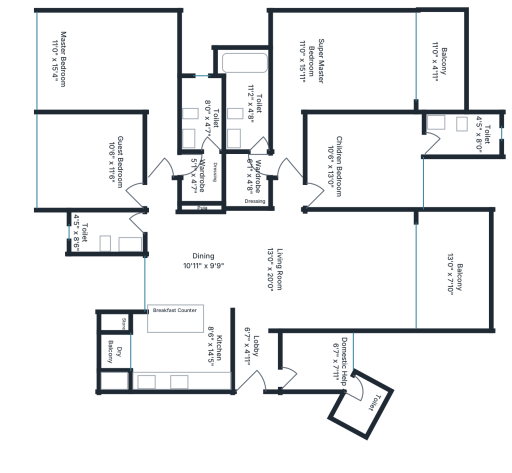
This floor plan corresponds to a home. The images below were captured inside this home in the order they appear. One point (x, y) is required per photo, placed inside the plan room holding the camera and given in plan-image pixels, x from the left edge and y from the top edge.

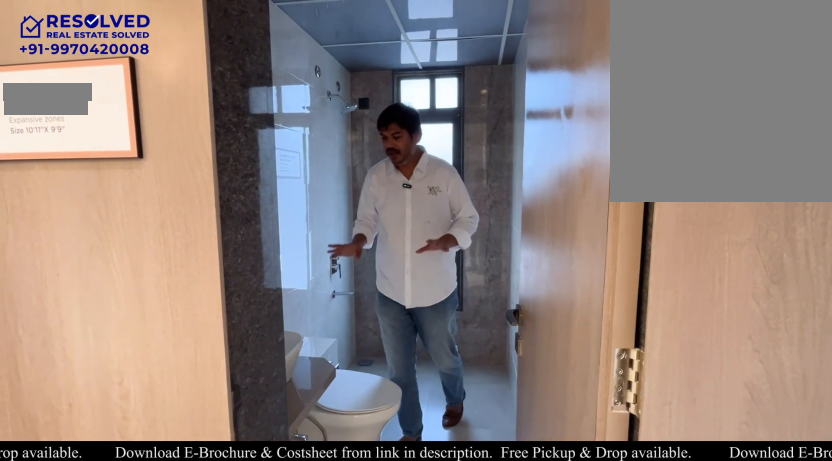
(106, 232)
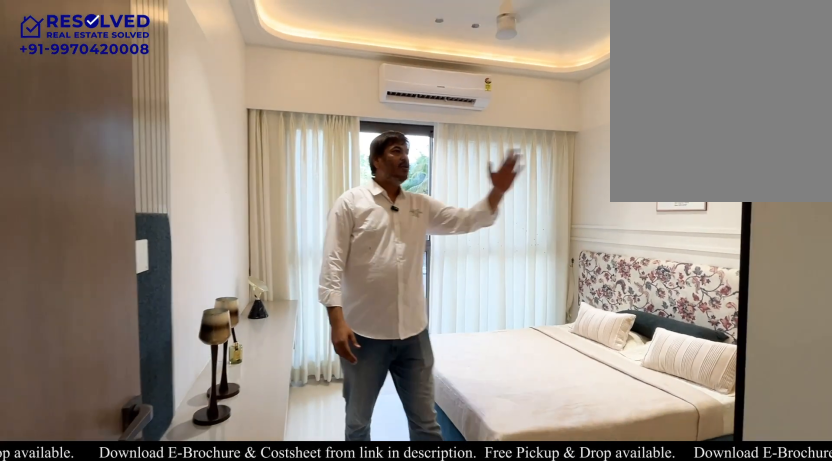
(93, 161)
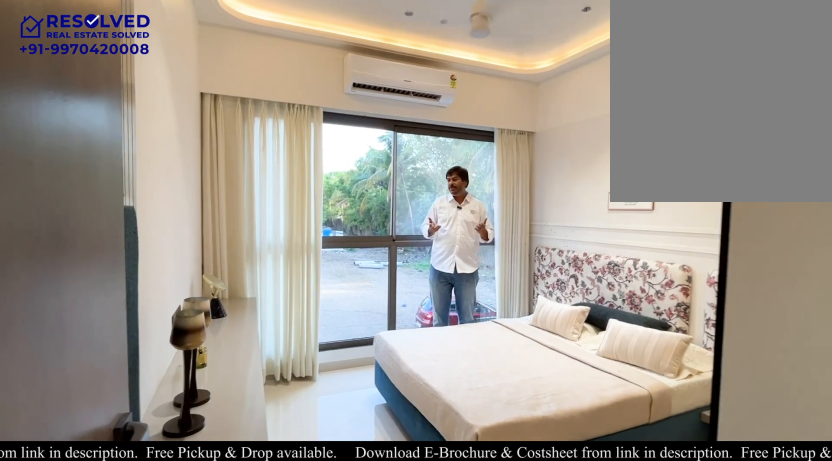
(93, 161)
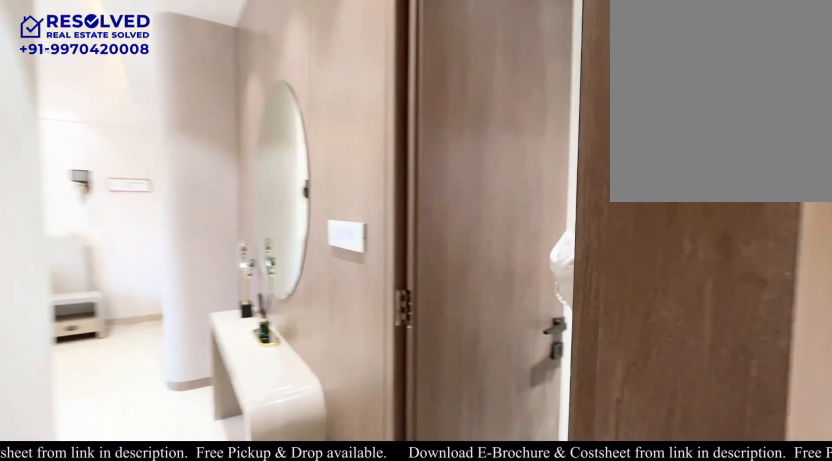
(201, 178)
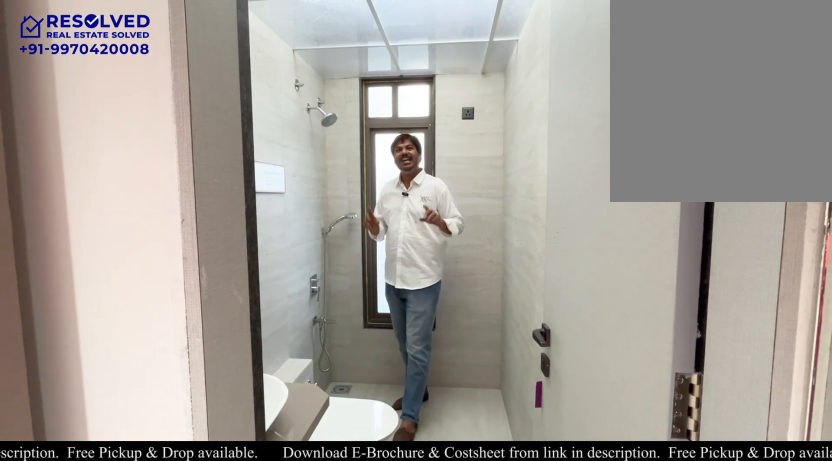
(201, 114)
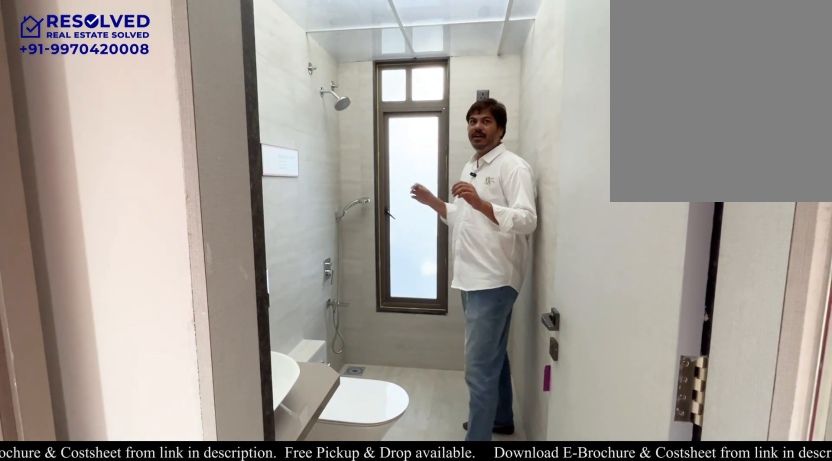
(201, 114)
